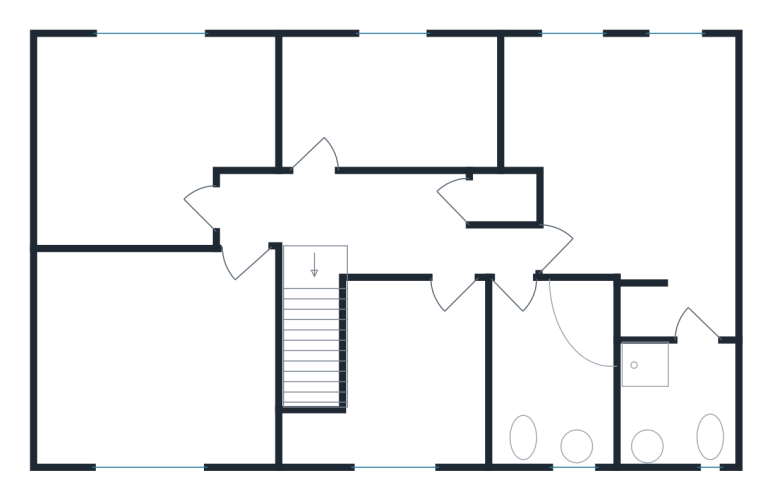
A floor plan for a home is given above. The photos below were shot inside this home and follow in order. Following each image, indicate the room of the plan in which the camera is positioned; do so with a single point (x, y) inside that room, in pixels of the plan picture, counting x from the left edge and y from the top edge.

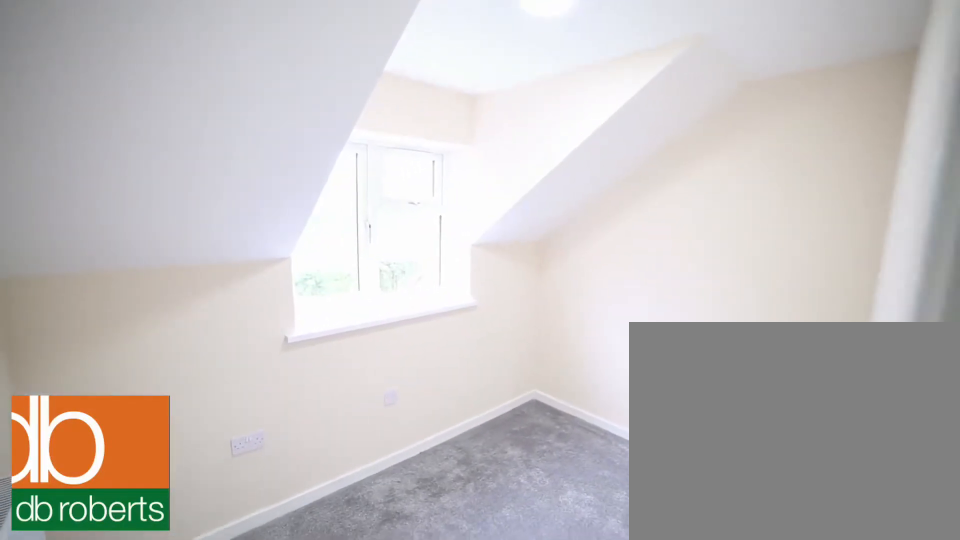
(392, 101)
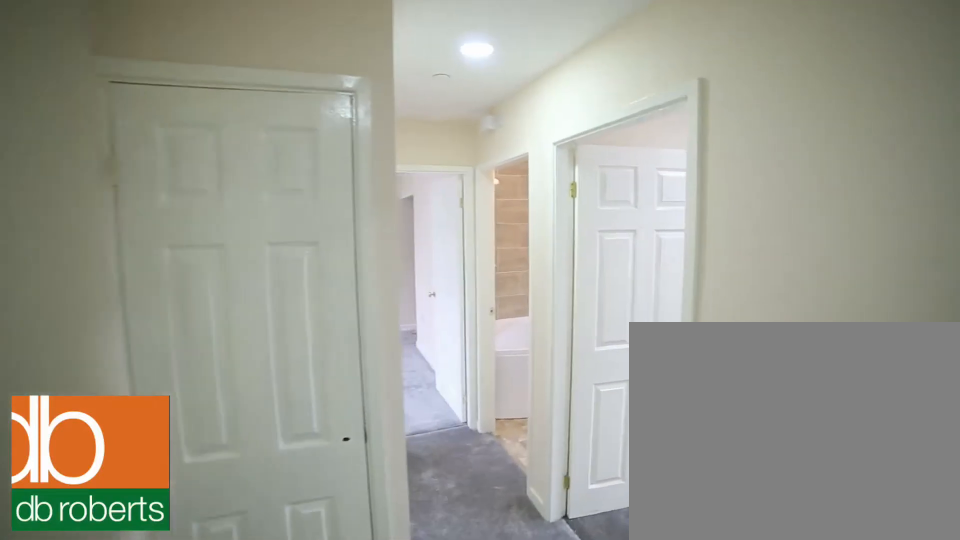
(373, 226)
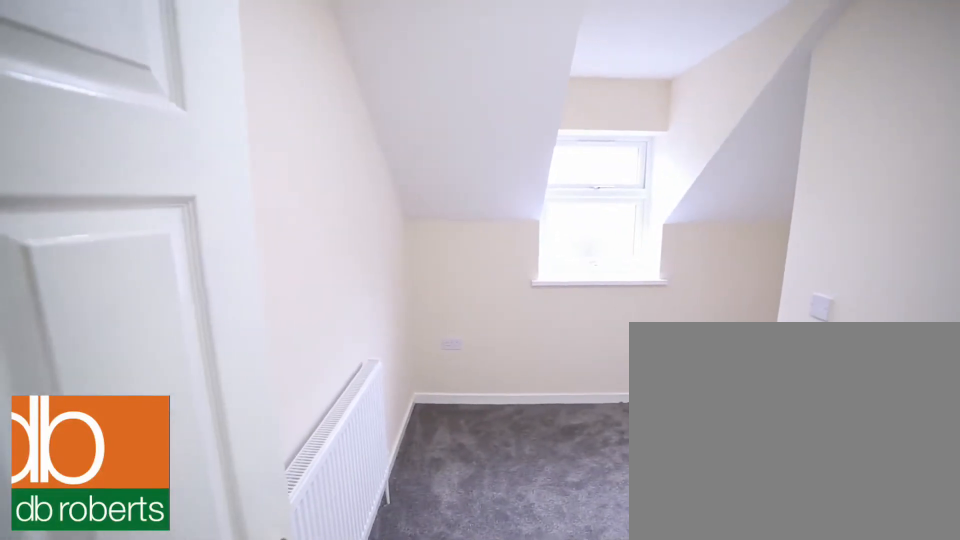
(403, 382)
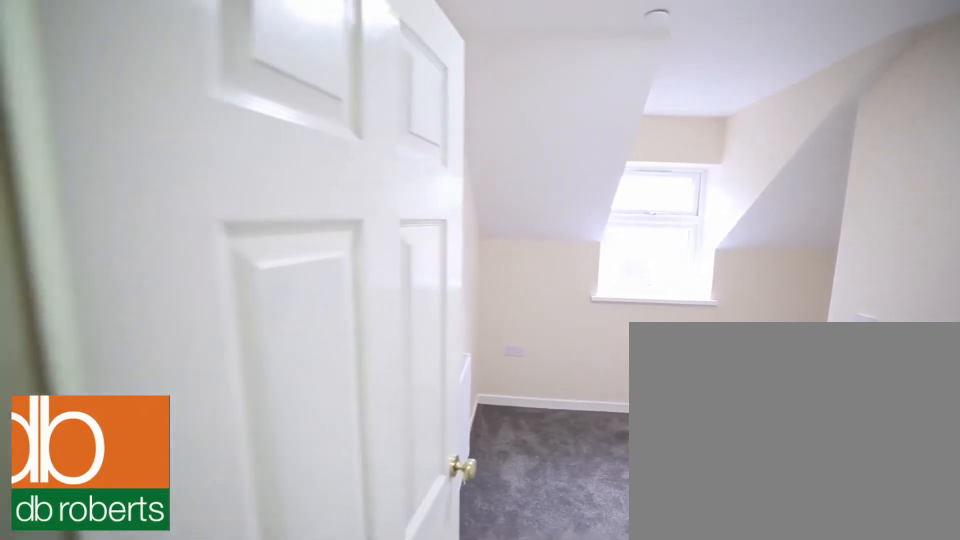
(403, 382)
